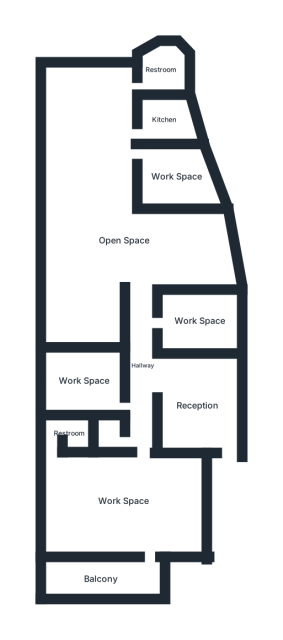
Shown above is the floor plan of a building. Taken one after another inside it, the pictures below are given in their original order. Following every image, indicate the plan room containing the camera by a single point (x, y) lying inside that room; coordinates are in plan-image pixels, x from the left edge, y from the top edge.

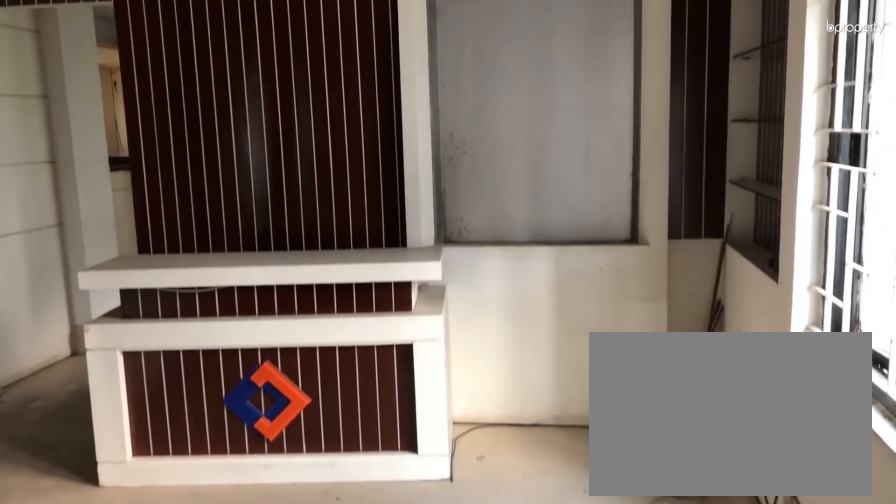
(197, 404)
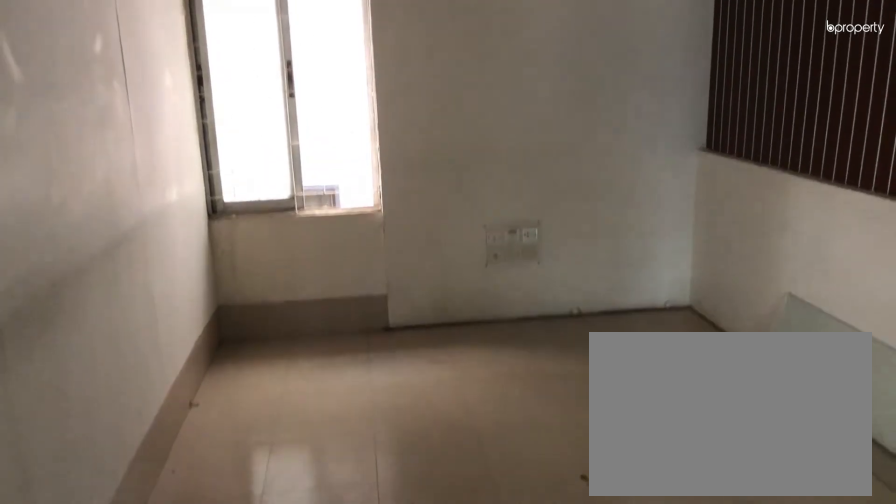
(85, 383)
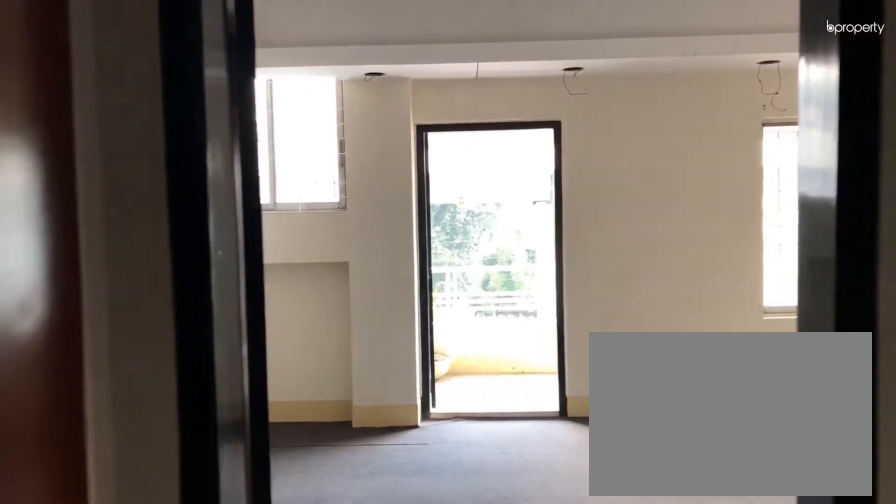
(123, 502)
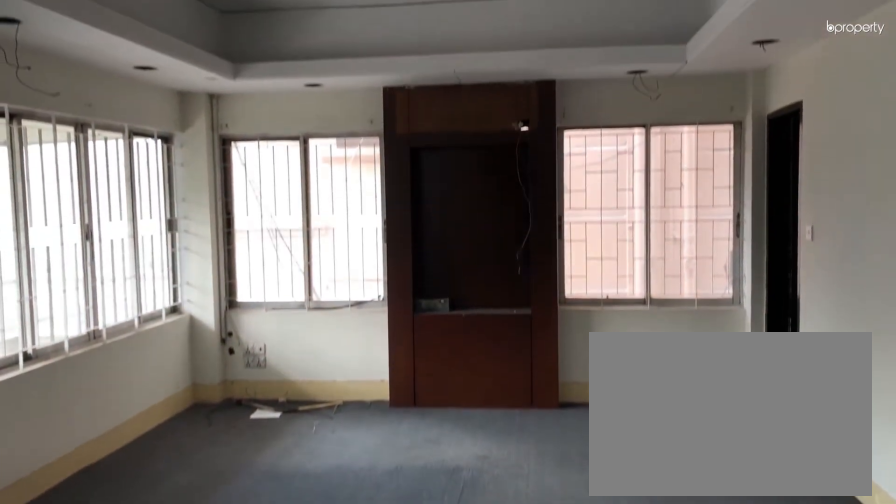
(123, 502)
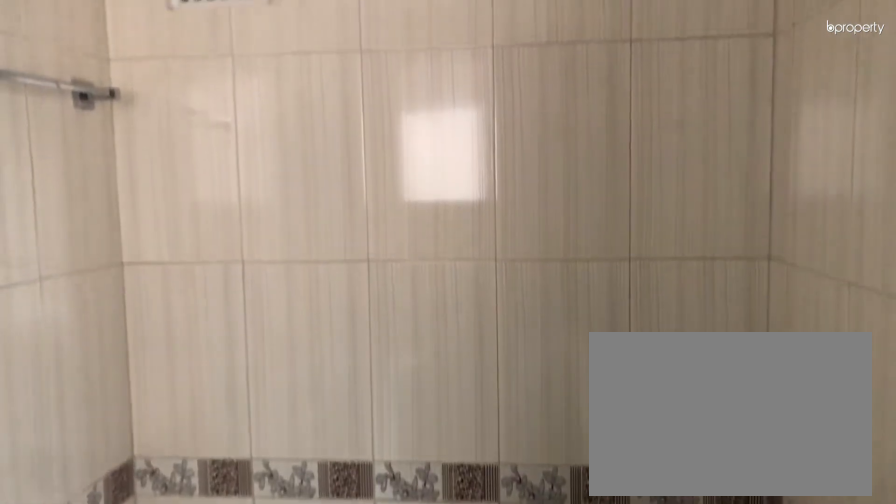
(66, 436)
